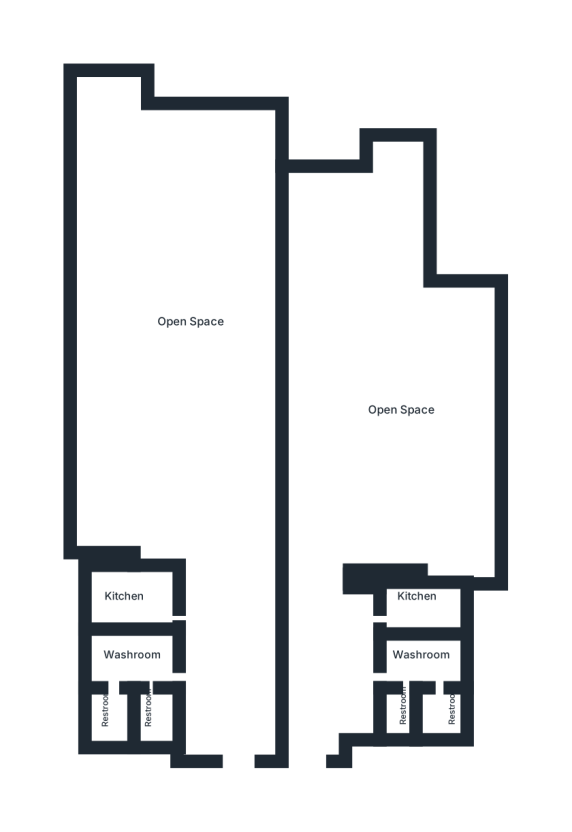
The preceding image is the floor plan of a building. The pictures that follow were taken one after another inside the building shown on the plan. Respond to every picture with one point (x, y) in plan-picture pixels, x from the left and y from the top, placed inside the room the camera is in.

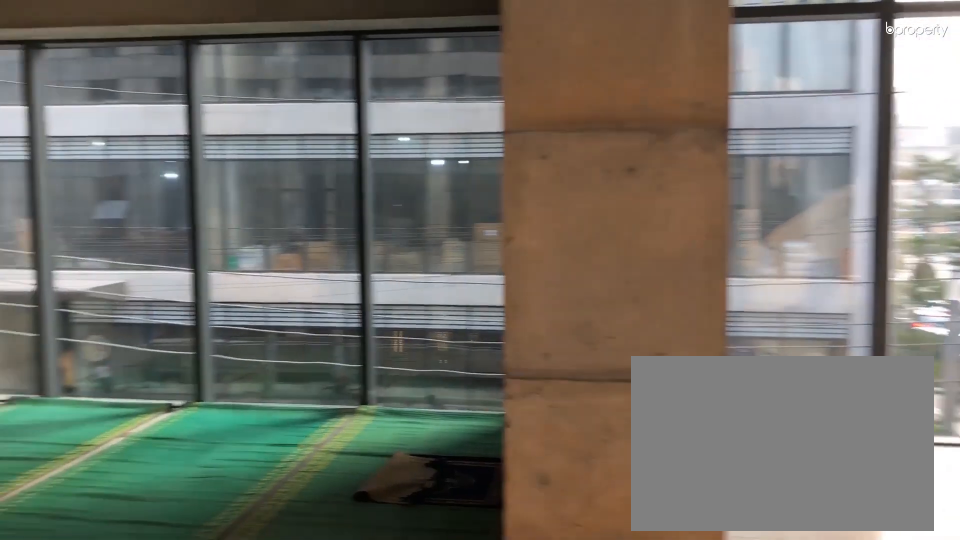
(189, 290)
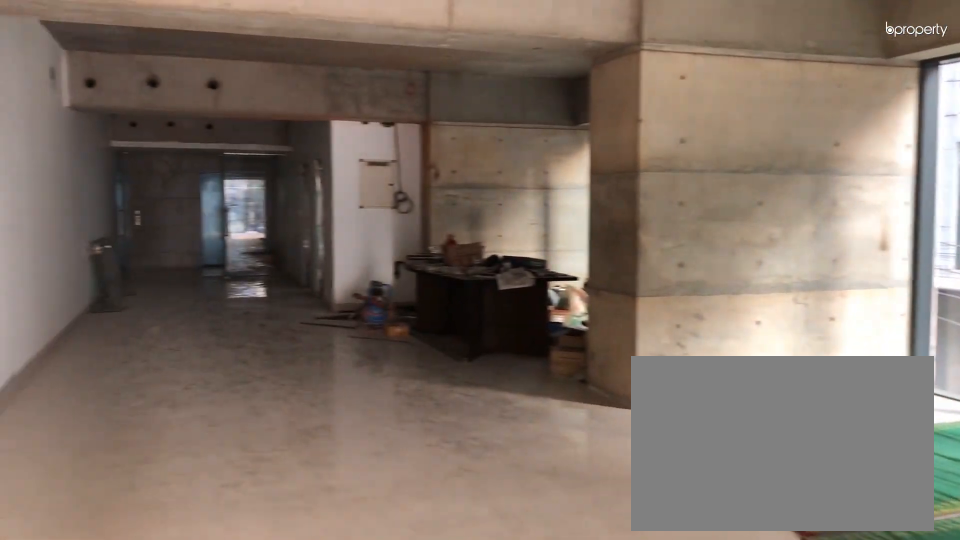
(189, 290)
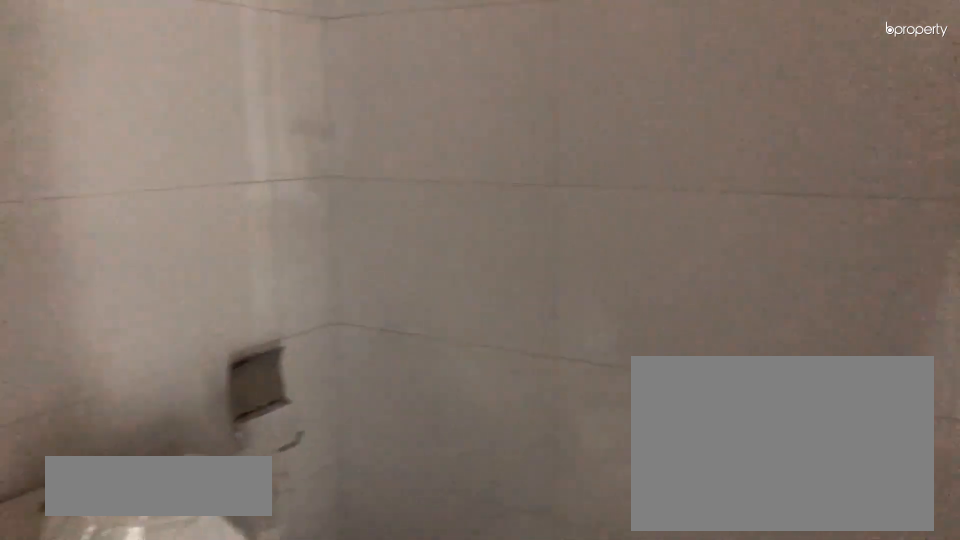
(153, 706)
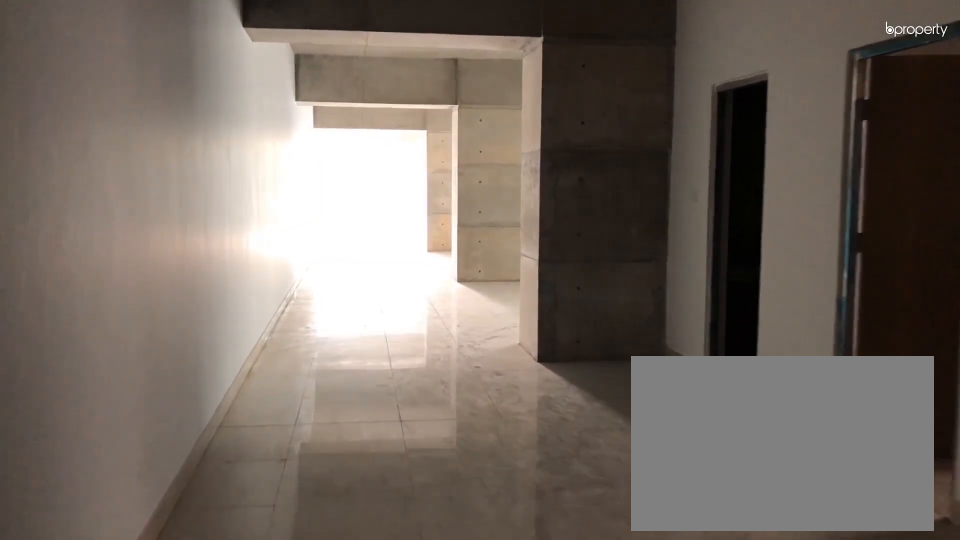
(320, 708)
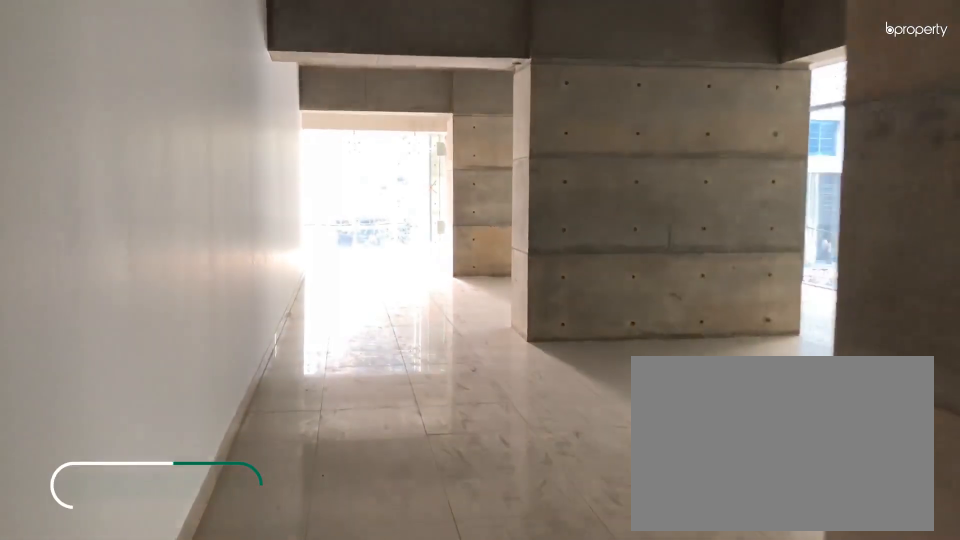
(332, 468)
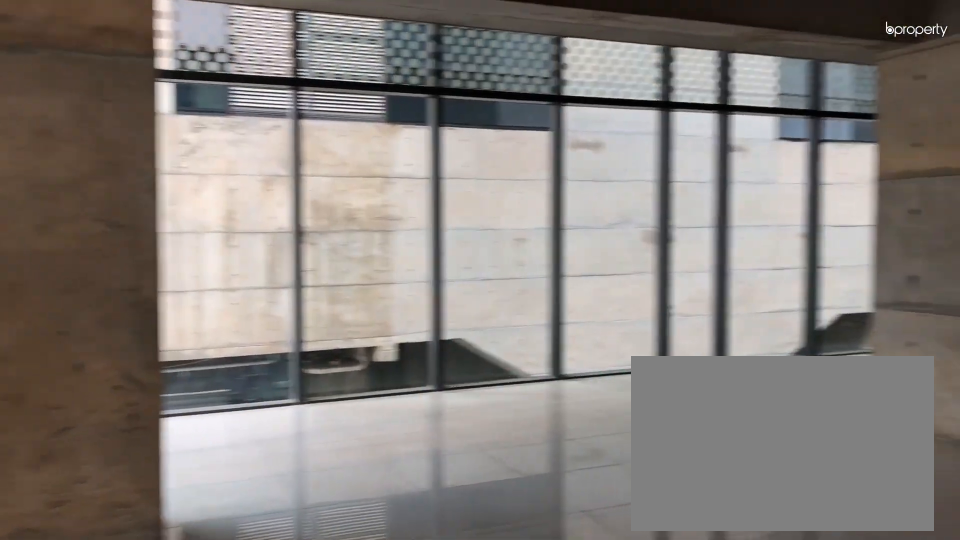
(320, 340)
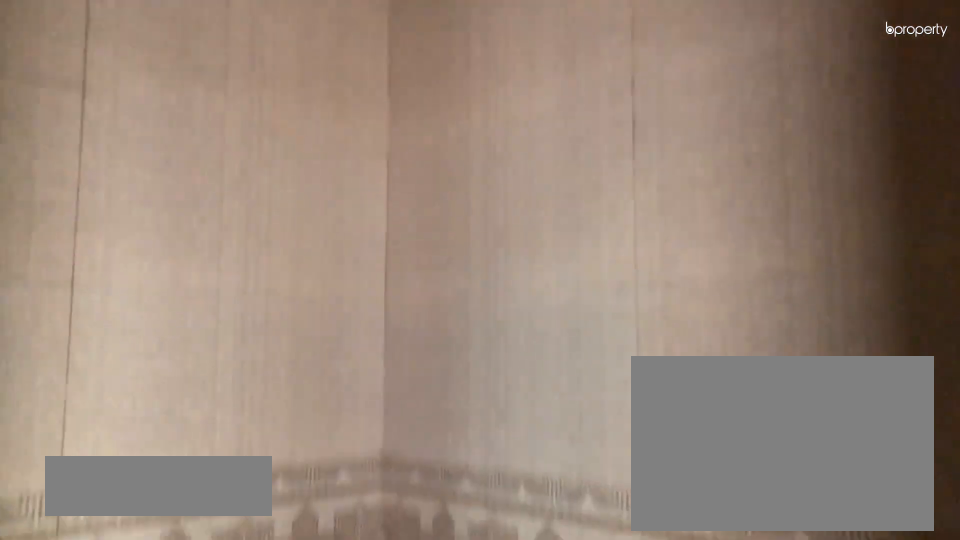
(432, 710)
